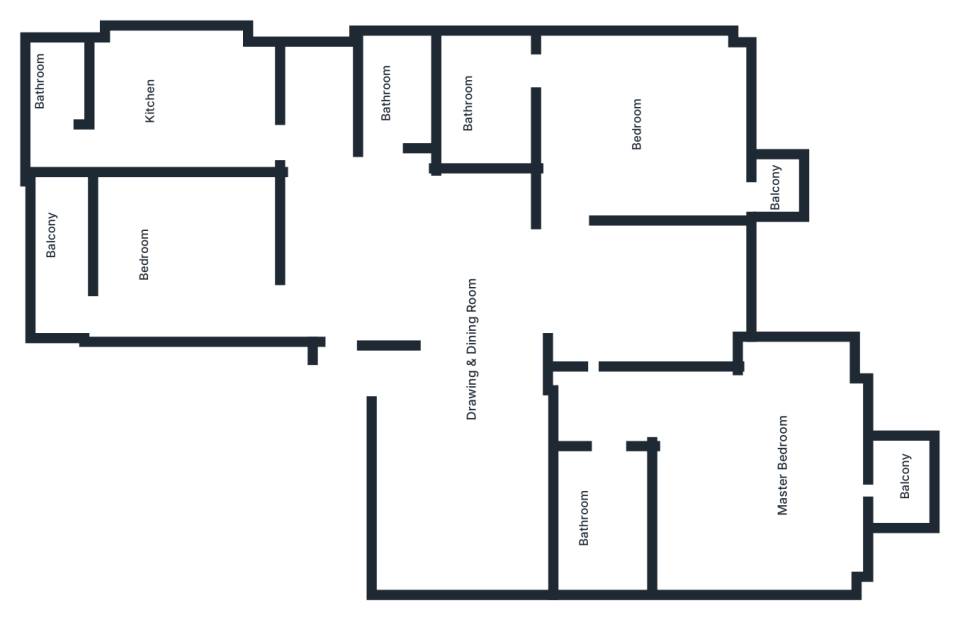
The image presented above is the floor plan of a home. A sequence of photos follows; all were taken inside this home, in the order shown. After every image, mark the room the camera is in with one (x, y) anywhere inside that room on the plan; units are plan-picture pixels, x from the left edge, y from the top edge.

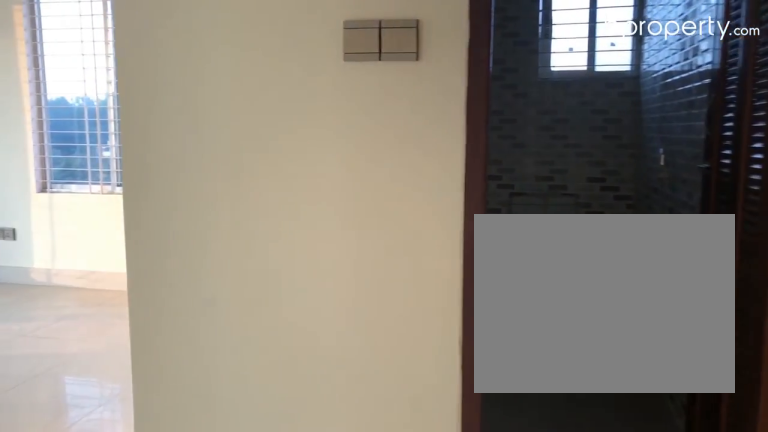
(765, 461)
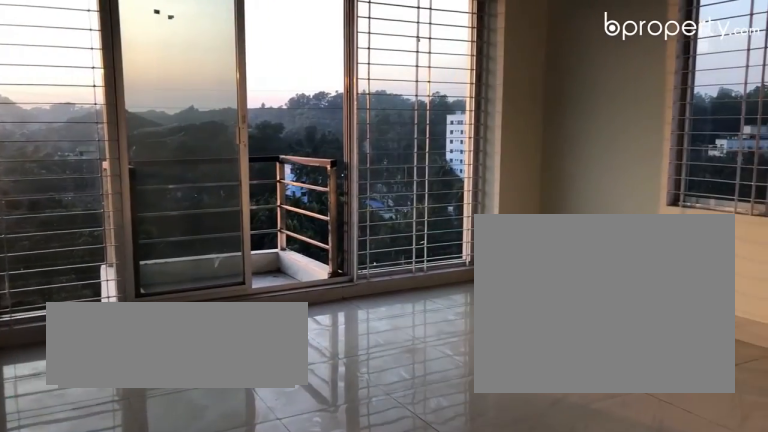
(765, 461)
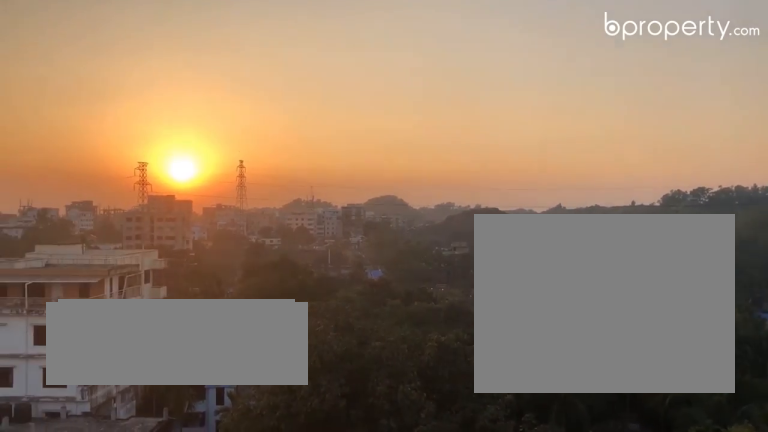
(906, 484)
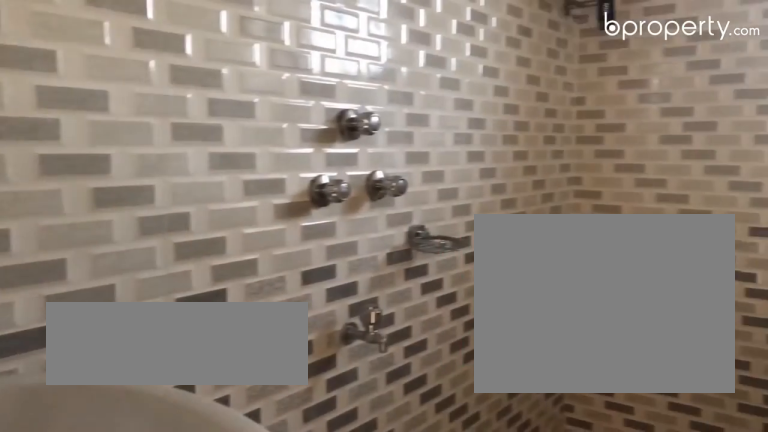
(596, 503)
